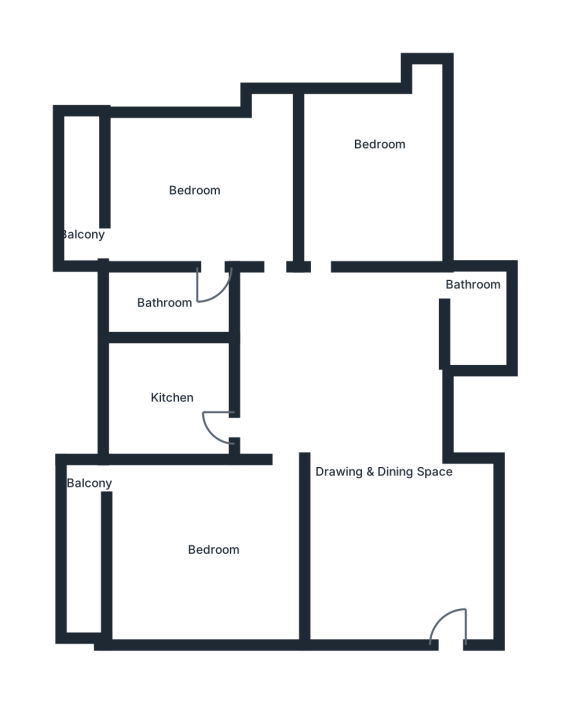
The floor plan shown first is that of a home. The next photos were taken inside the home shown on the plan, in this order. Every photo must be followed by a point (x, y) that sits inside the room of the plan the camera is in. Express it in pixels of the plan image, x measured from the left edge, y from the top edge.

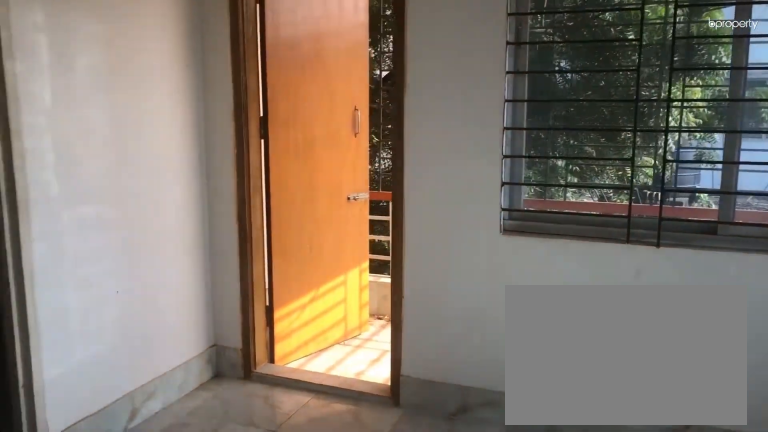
(186, 190)
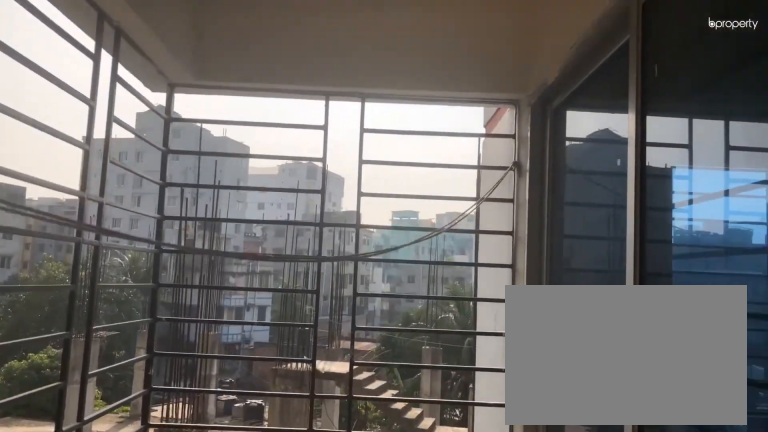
(79, 210)
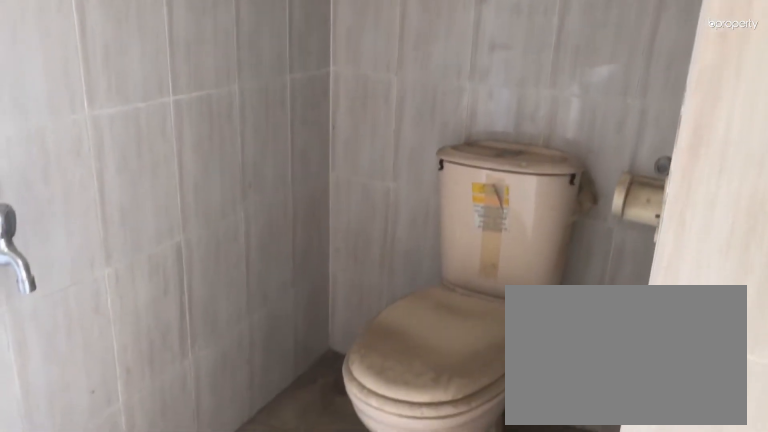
(166, 299)
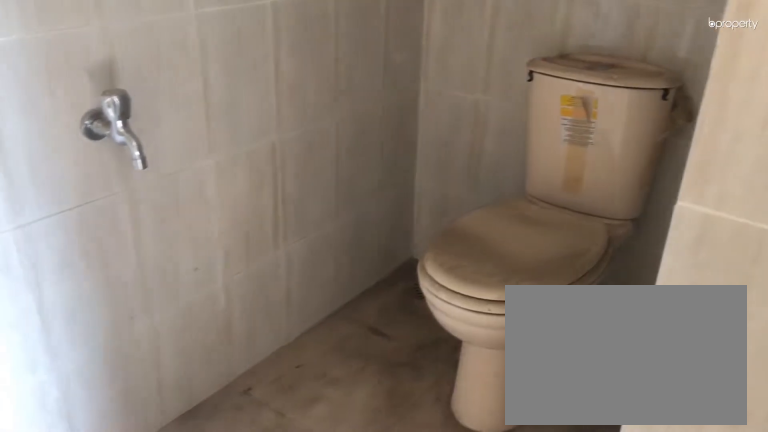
(166, 299)
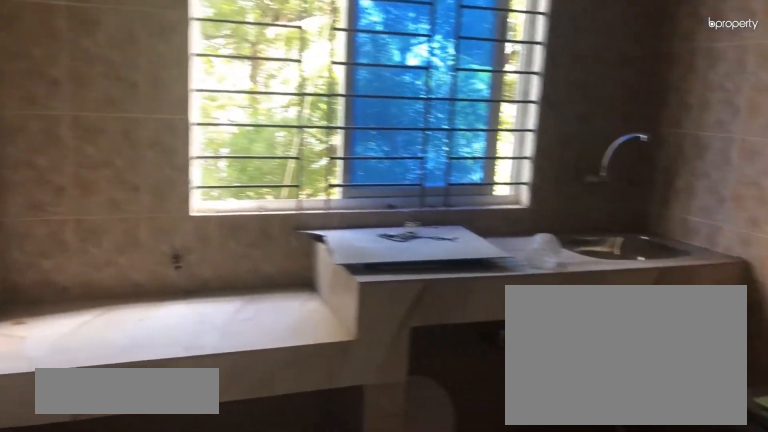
(183, 401)
